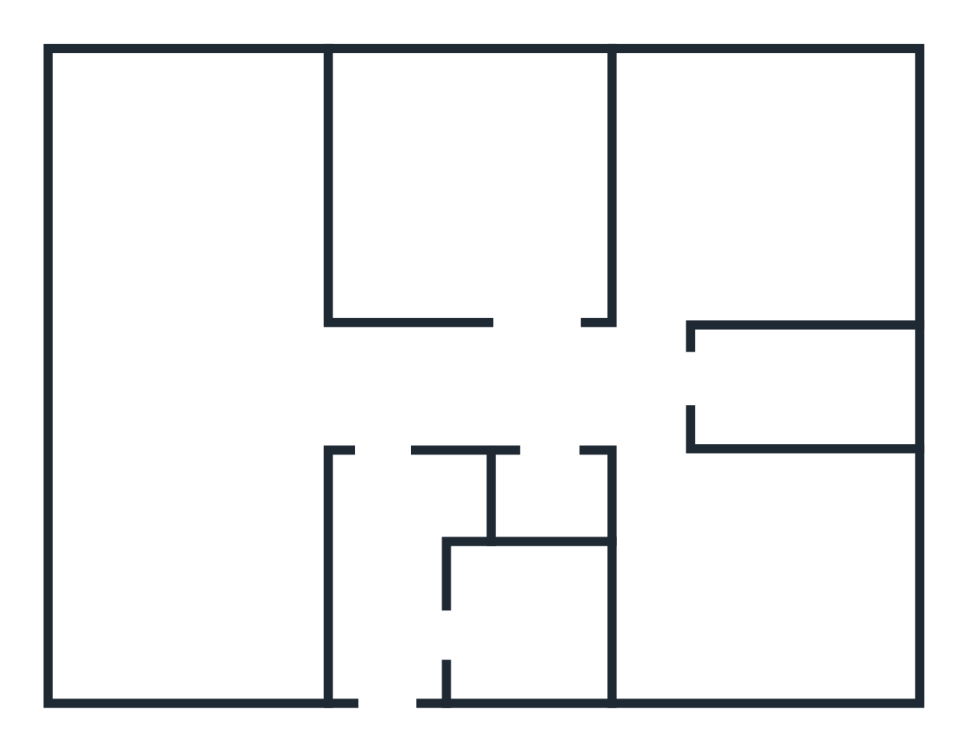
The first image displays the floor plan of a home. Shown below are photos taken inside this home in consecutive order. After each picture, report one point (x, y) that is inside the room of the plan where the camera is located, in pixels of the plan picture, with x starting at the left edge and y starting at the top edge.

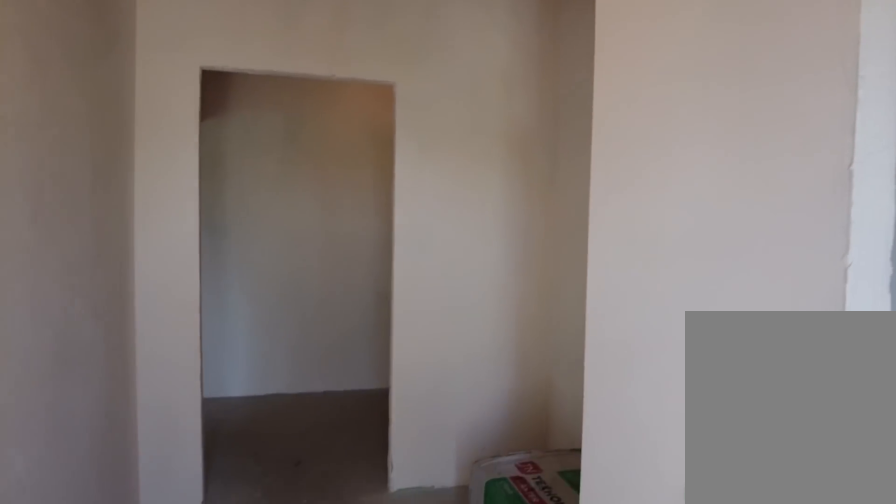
(405, 656)
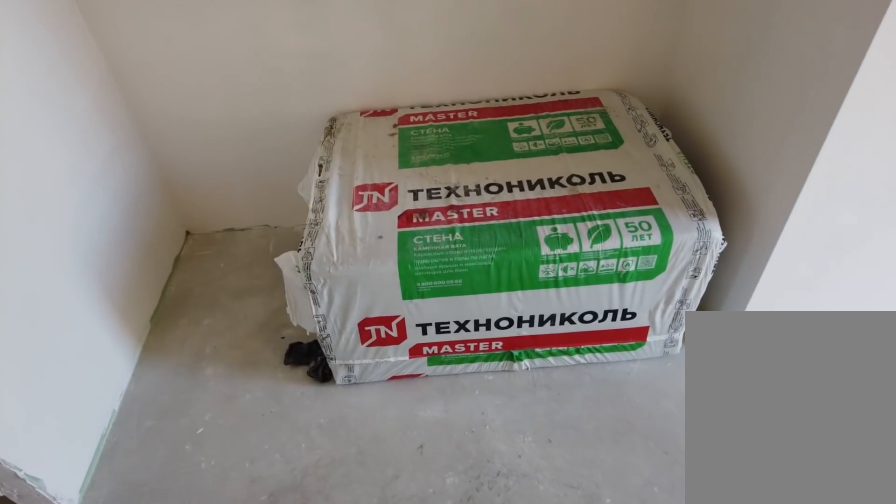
(379, 526)
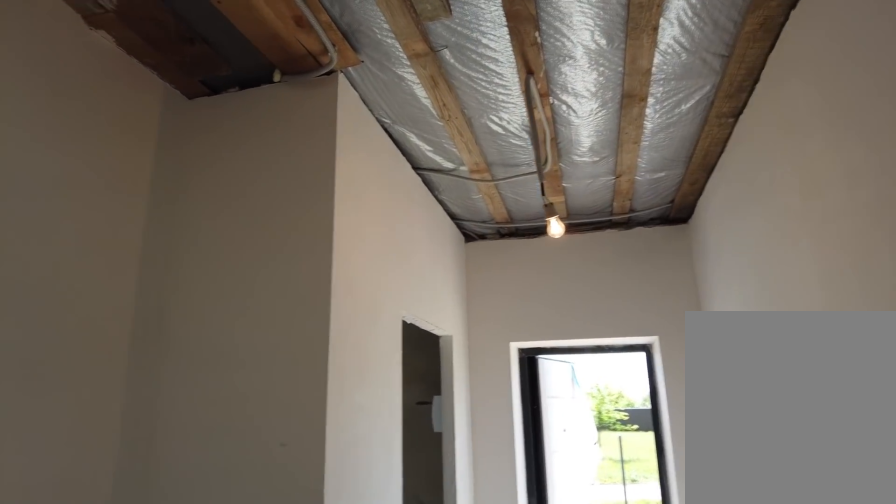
(379, 526)
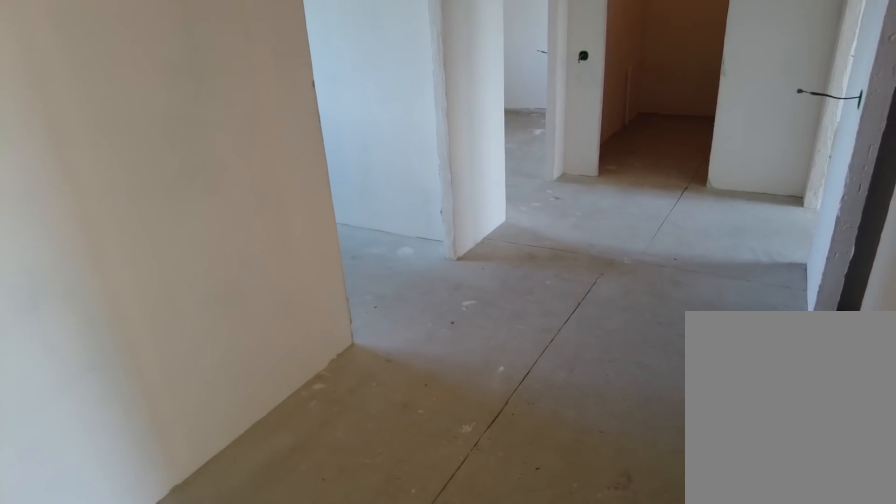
(388, 418)
